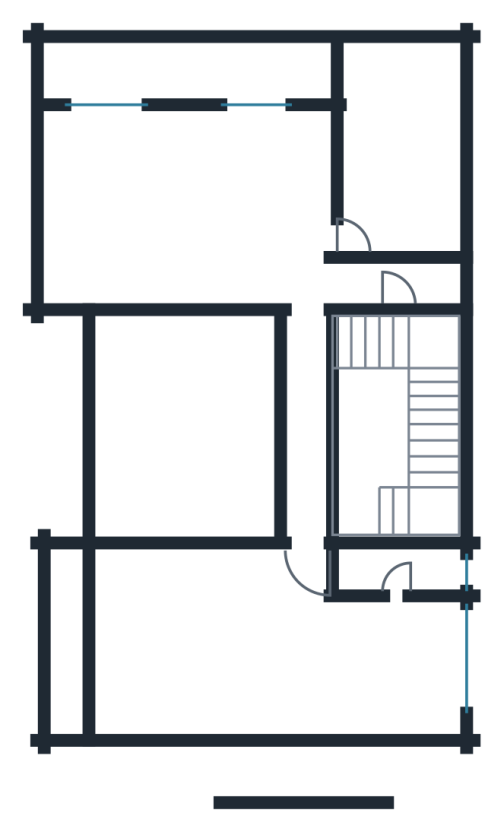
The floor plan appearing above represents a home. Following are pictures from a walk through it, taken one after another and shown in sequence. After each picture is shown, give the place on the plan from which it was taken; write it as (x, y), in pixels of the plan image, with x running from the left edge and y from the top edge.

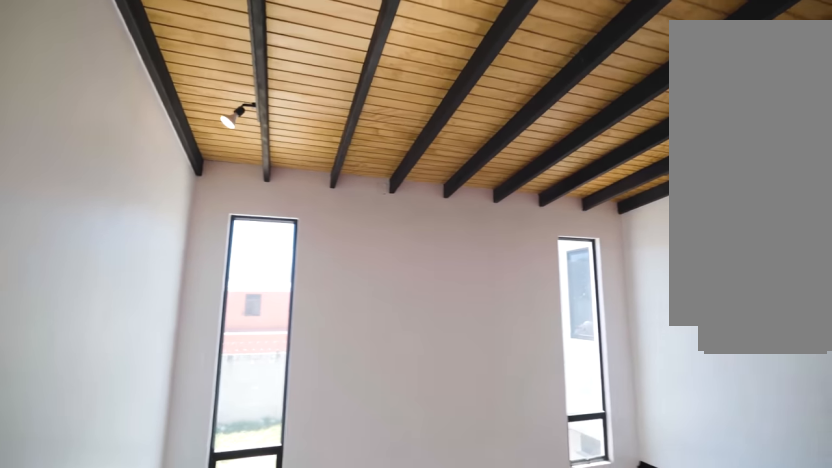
(305, 461)
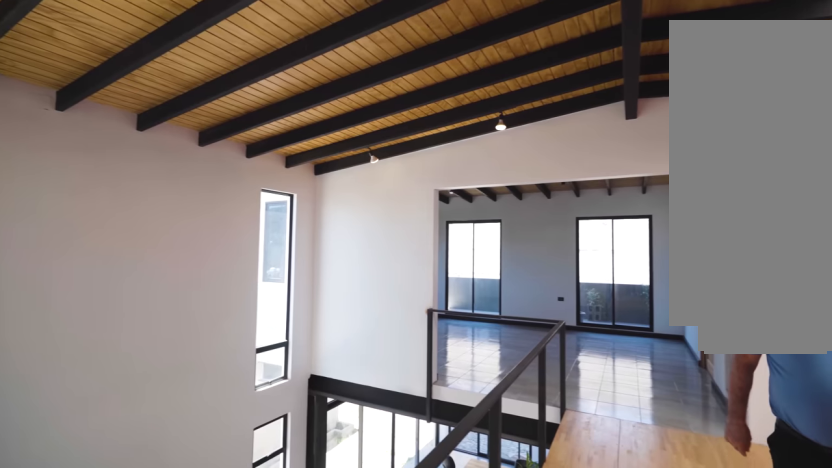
(305, 498)
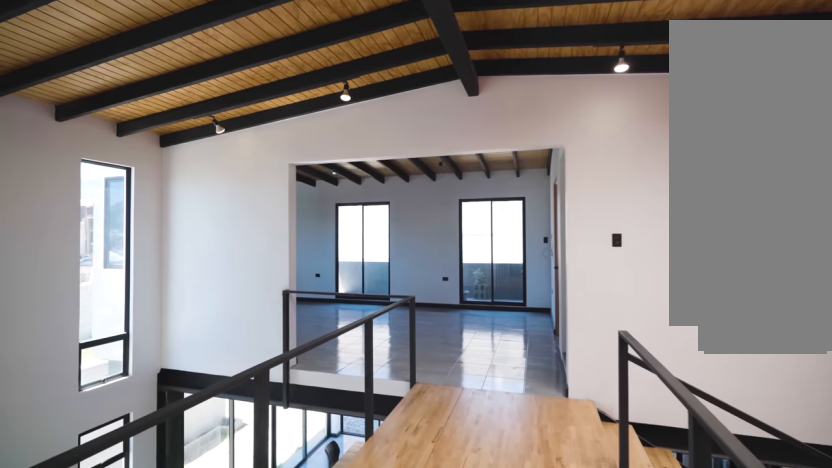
(306, 511)
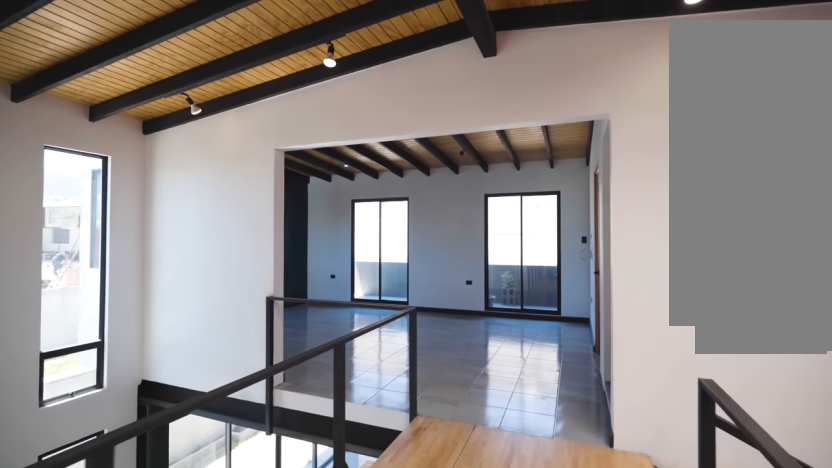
(307, 512)
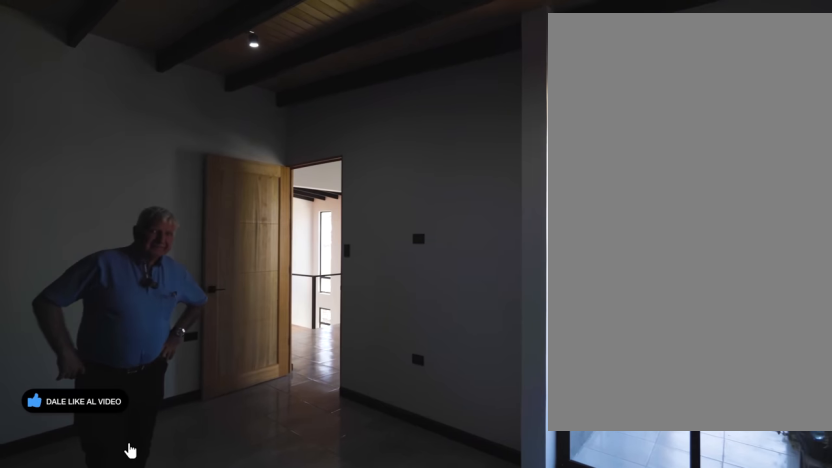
(434, 131)
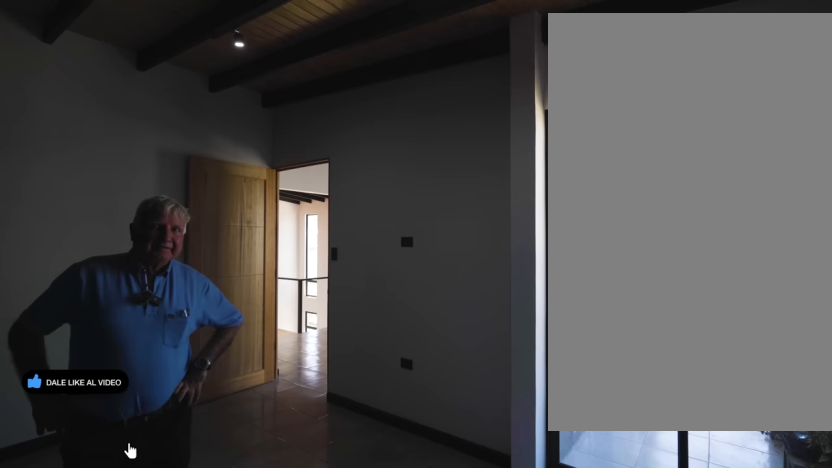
(435, 114)
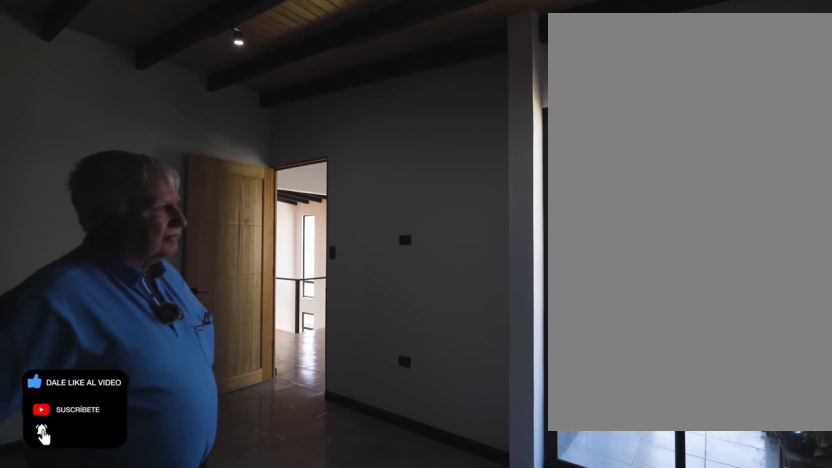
(436, 102)
